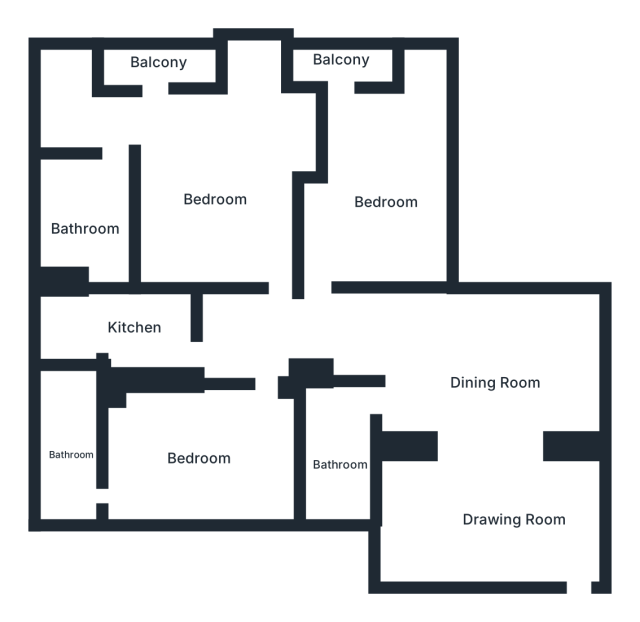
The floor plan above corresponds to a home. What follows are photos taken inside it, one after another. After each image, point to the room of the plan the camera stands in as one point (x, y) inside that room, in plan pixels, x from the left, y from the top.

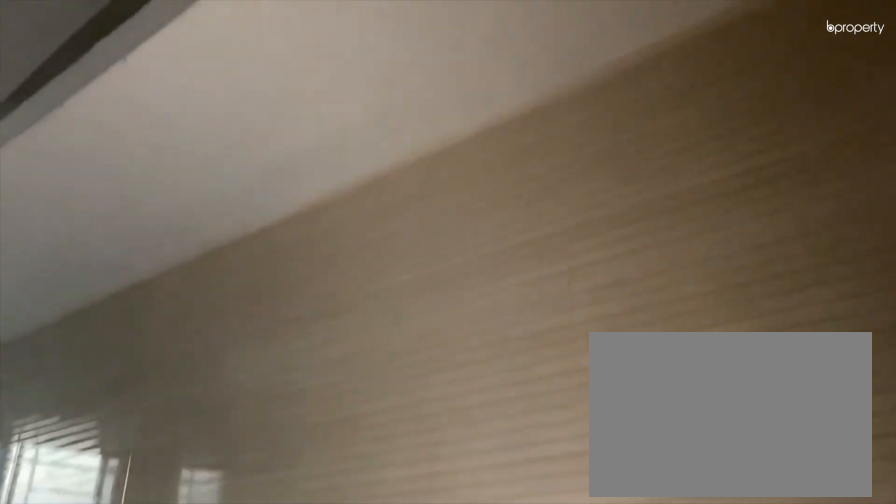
(132, 326)
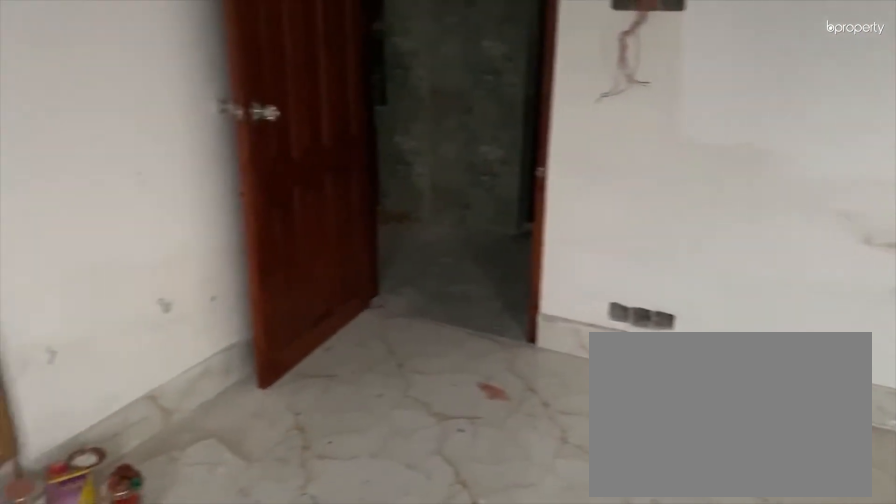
(220, 196)
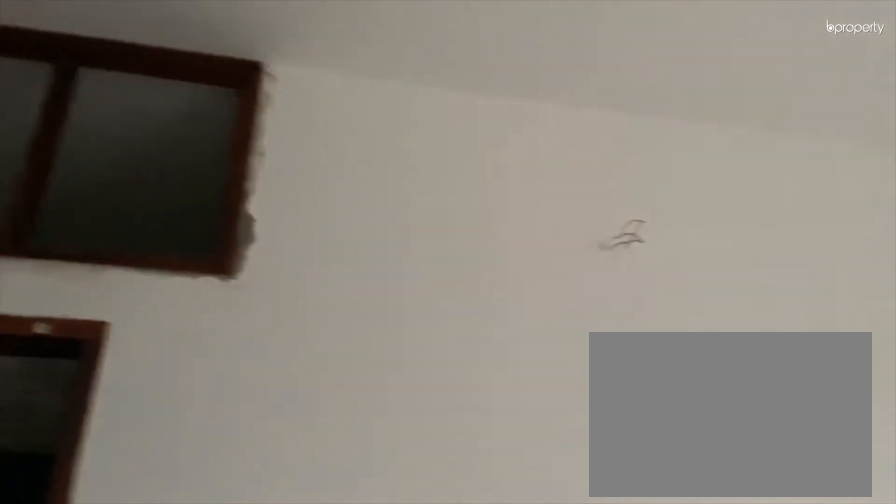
(220, 196)
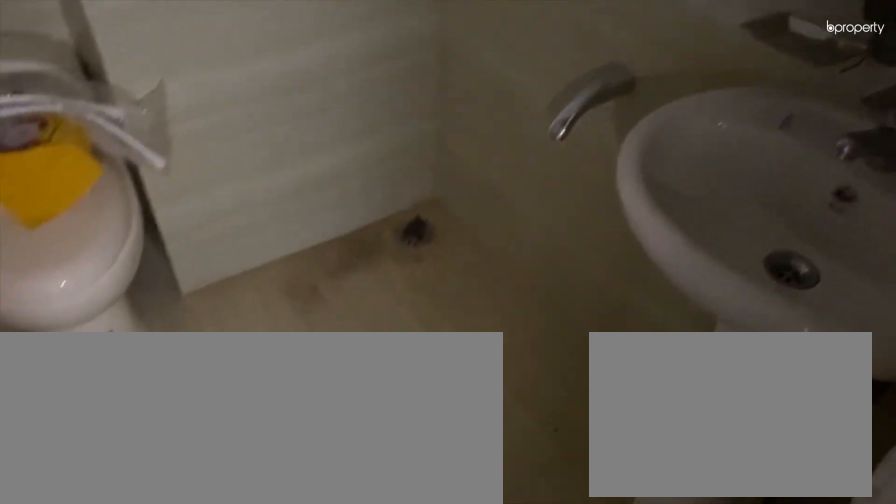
(85, 229)
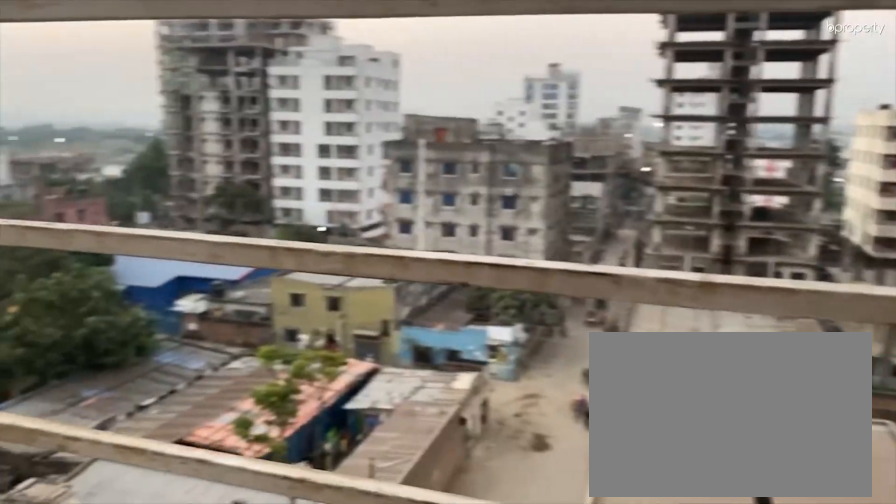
(159, 67)
